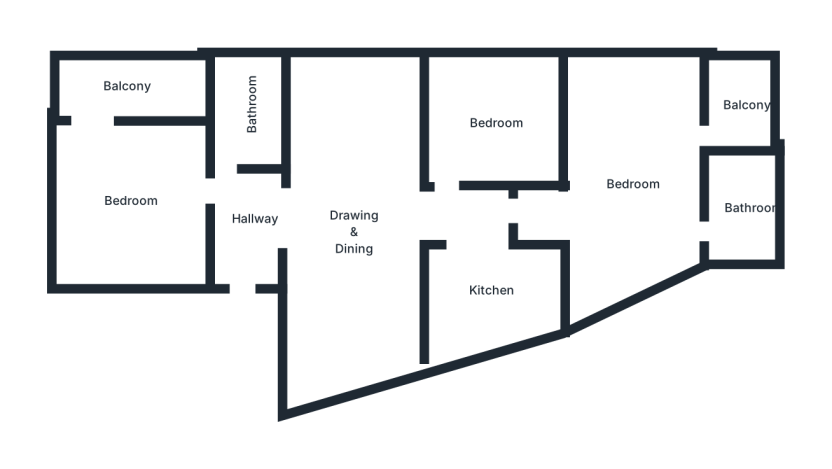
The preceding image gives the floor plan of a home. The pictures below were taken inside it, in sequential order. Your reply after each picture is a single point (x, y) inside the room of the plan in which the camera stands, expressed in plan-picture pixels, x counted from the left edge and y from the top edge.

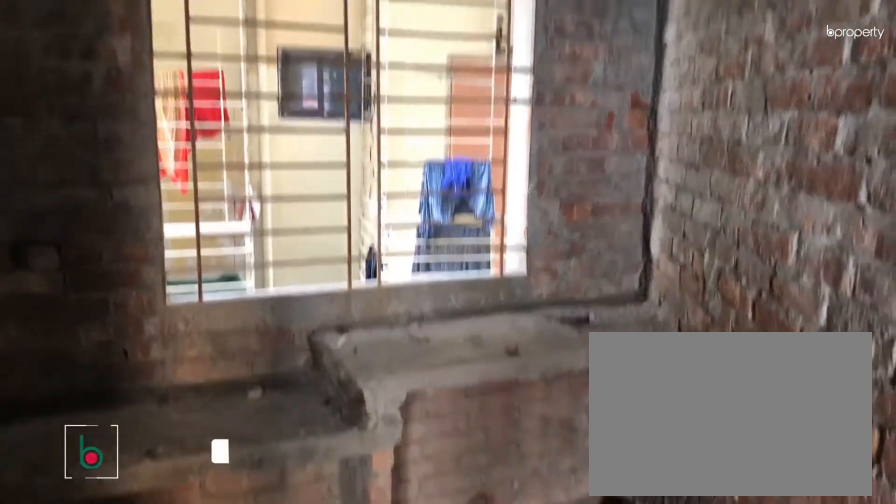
(499, 299)
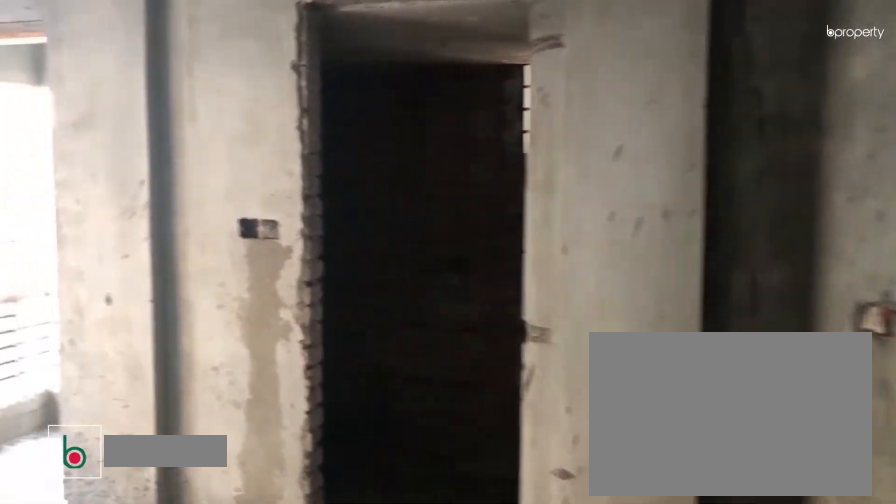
(632, 184)
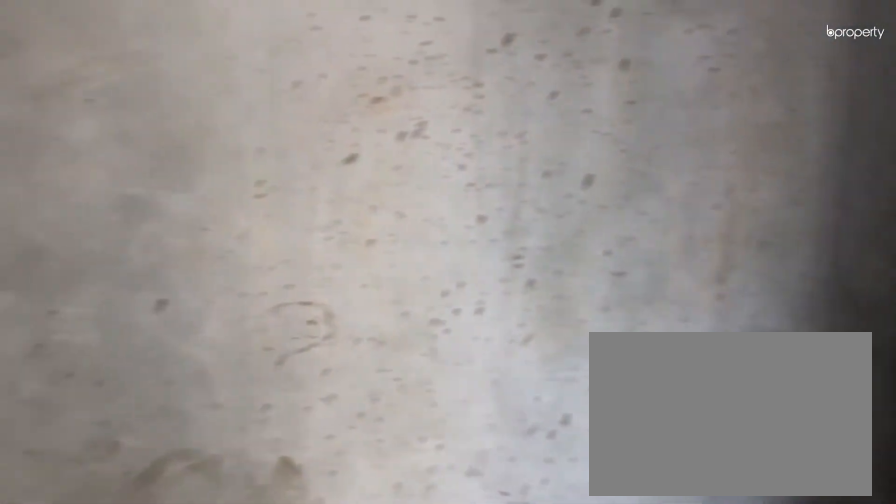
(632, 184)
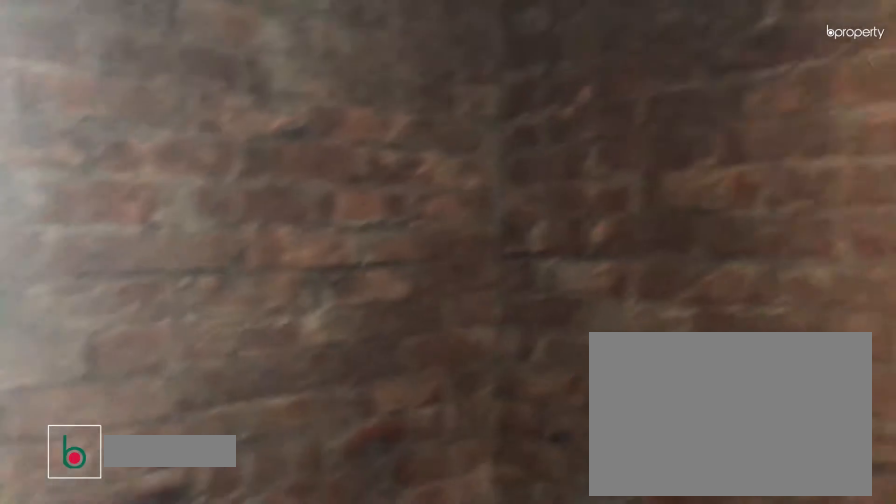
(743, 214)
